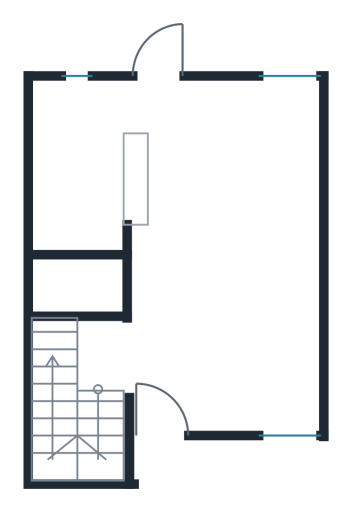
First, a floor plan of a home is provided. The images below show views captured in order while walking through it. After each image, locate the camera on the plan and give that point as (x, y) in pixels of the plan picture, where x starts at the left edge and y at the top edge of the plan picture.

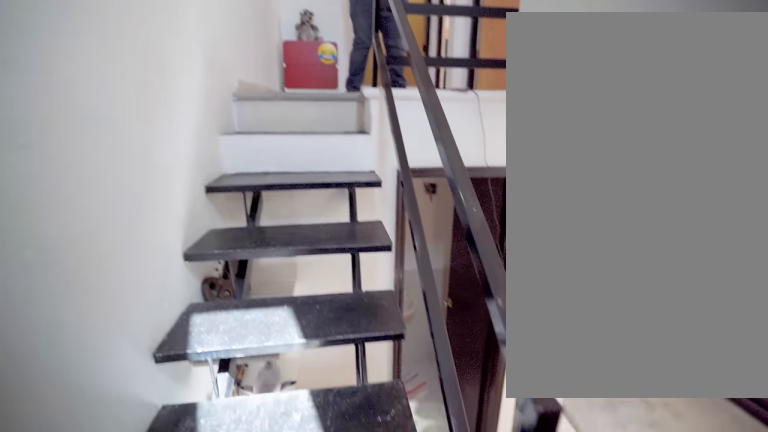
(103, 423)
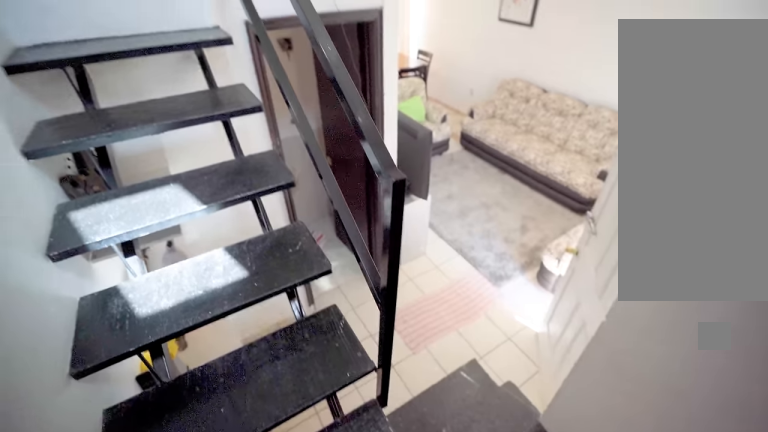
(61, 444)
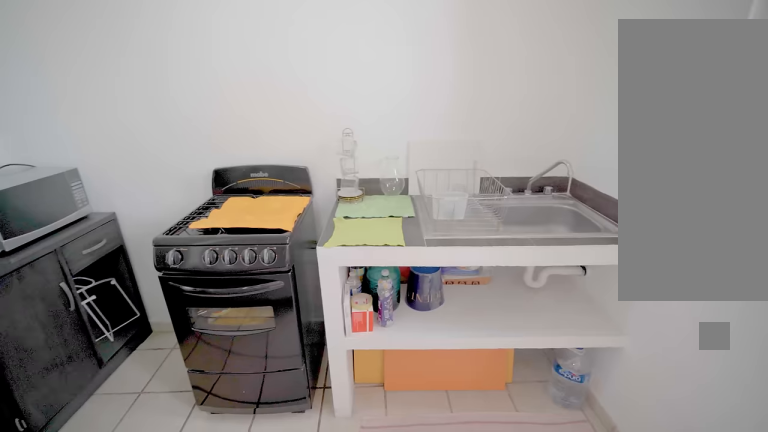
(157, 116)
